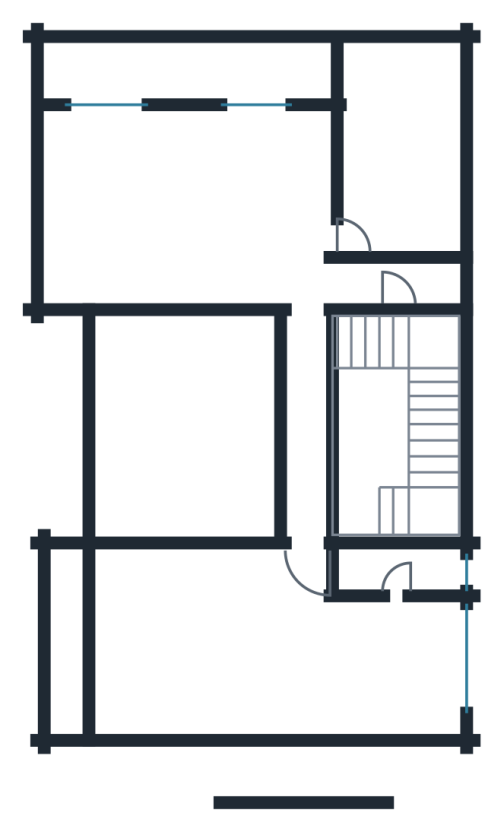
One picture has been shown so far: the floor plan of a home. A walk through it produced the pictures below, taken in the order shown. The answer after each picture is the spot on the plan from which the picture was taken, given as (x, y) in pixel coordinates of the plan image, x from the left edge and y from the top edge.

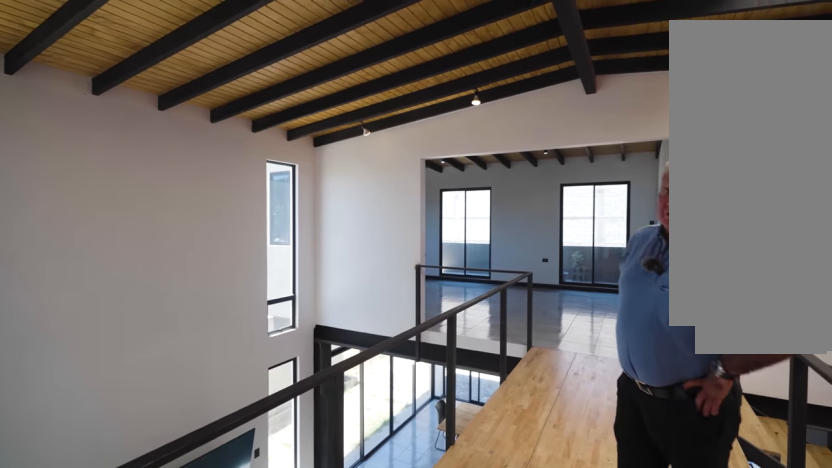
(297, 514)
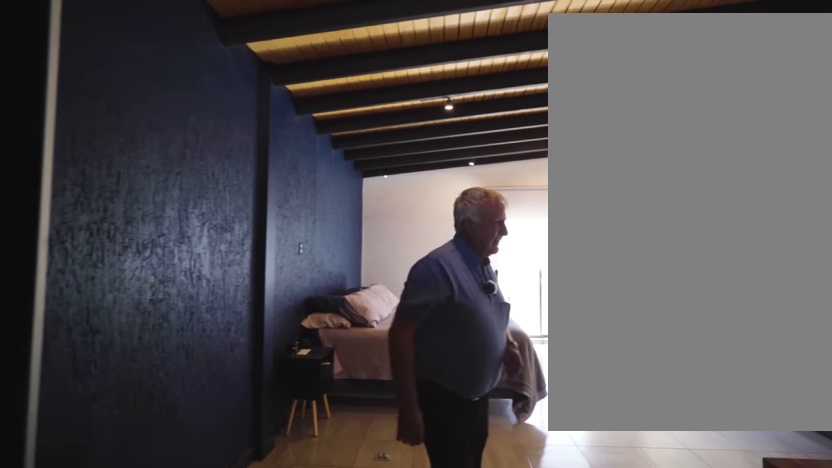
(396, 635)
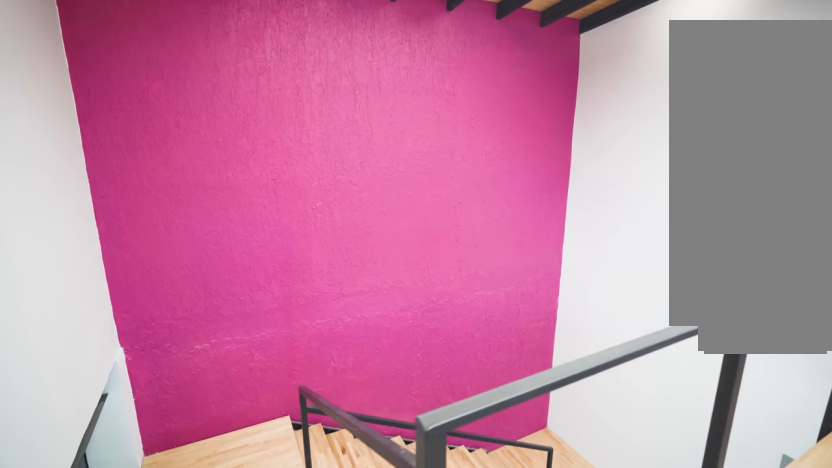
(313, 434)
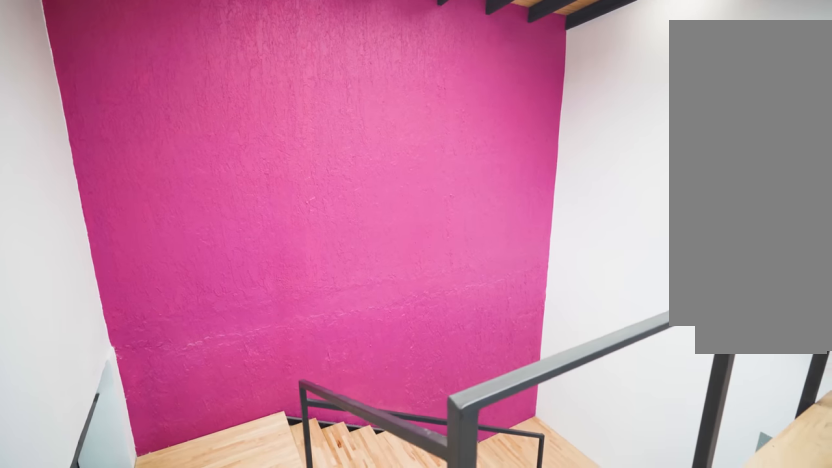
(315, 428)
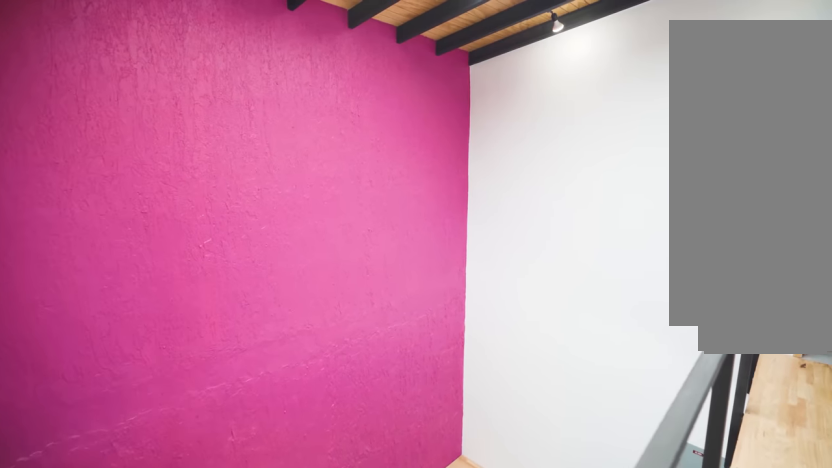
(319, 393)
